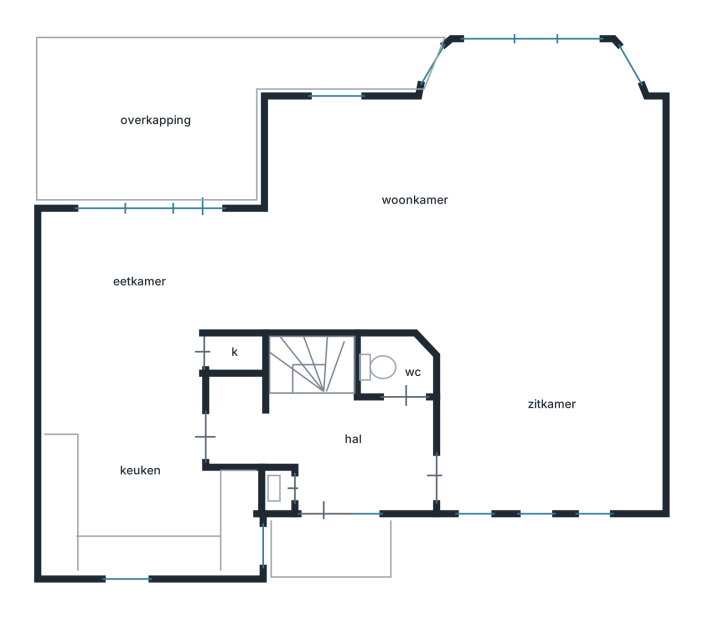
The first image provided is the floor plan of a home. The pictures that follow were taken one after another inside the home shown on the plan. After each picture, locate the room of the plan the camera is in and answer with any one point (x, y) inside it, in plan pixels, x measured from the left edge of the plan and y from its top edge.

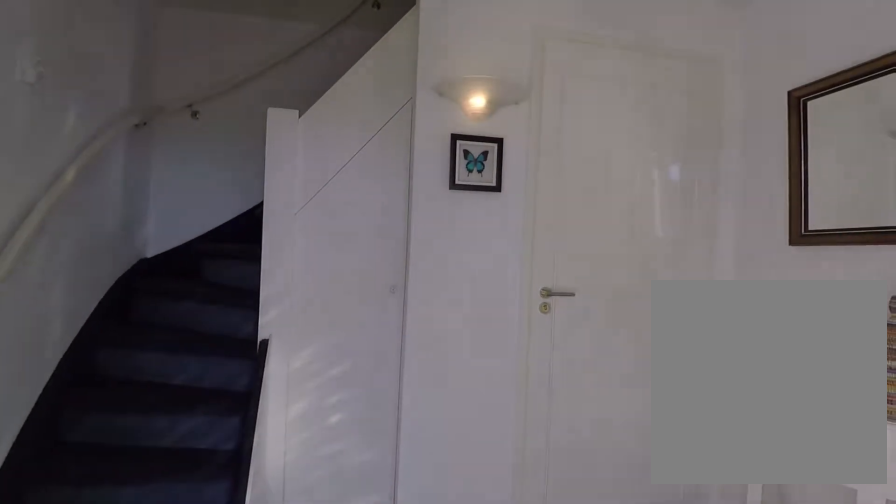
(327, 444)
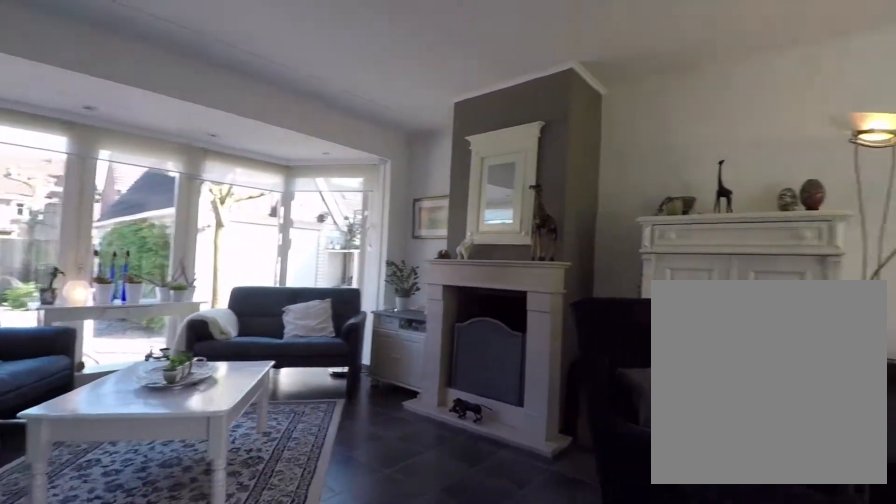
(468, 258)
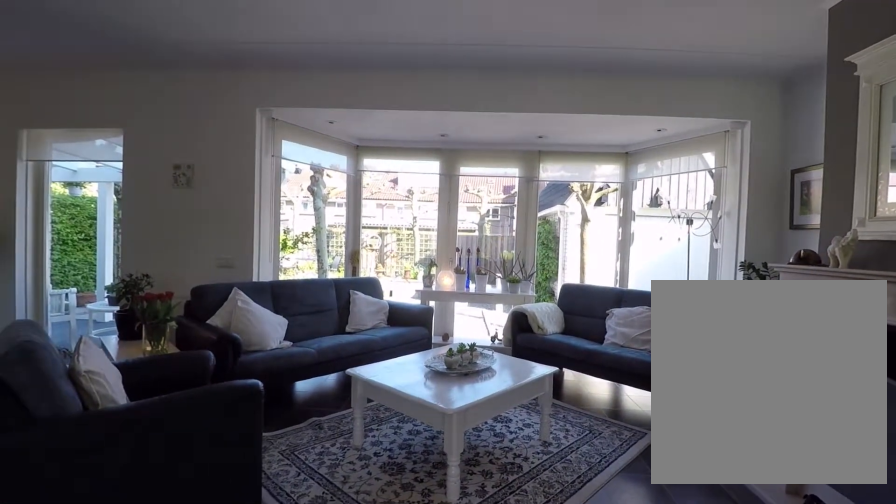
(468, 258)
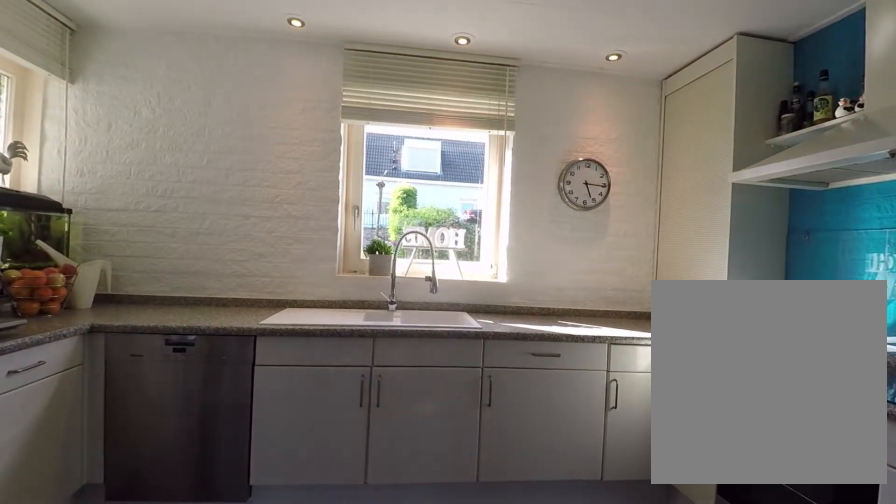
(151, 396)
